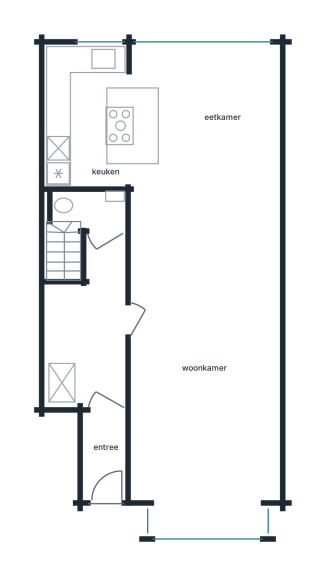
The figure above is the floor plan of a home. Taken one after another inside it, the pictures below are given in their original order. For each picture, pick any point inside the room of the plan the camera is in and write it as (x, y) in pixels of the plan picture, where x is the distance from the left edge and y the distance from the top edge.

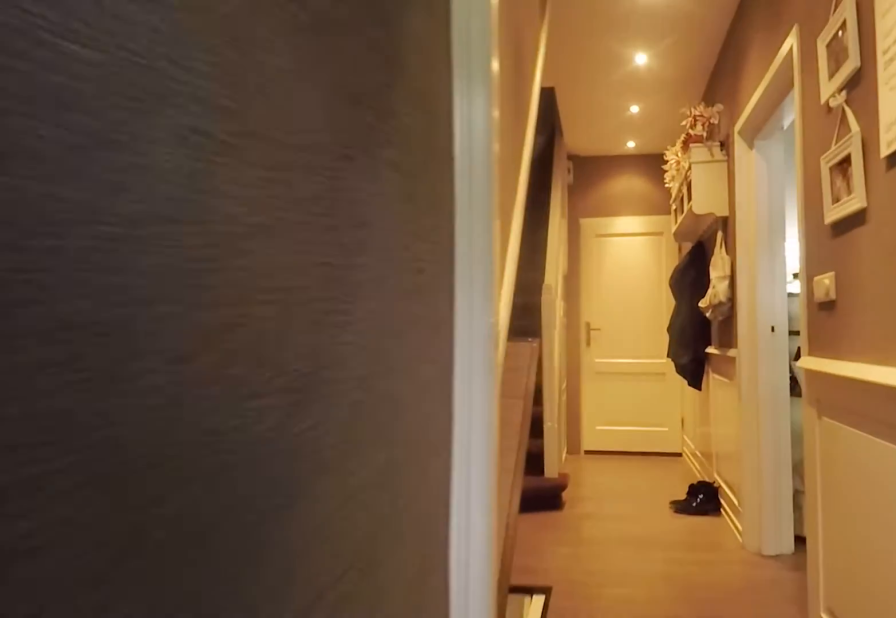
(93, 359)
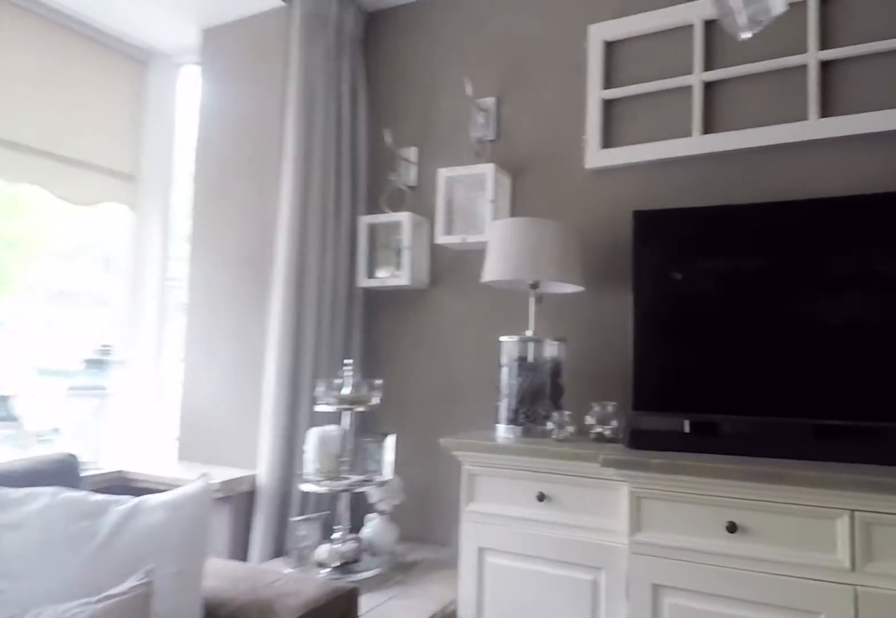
(203, 277)
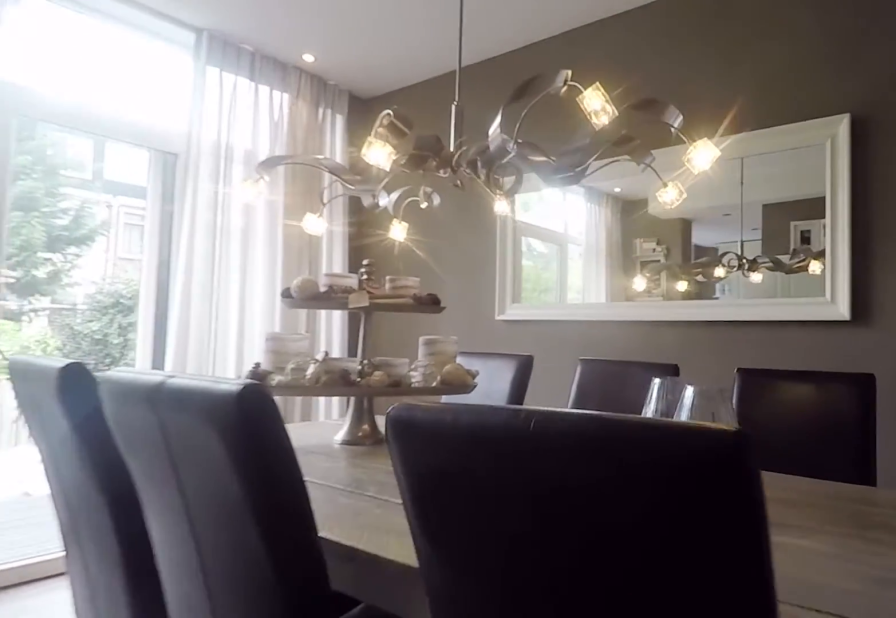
(141, 98)
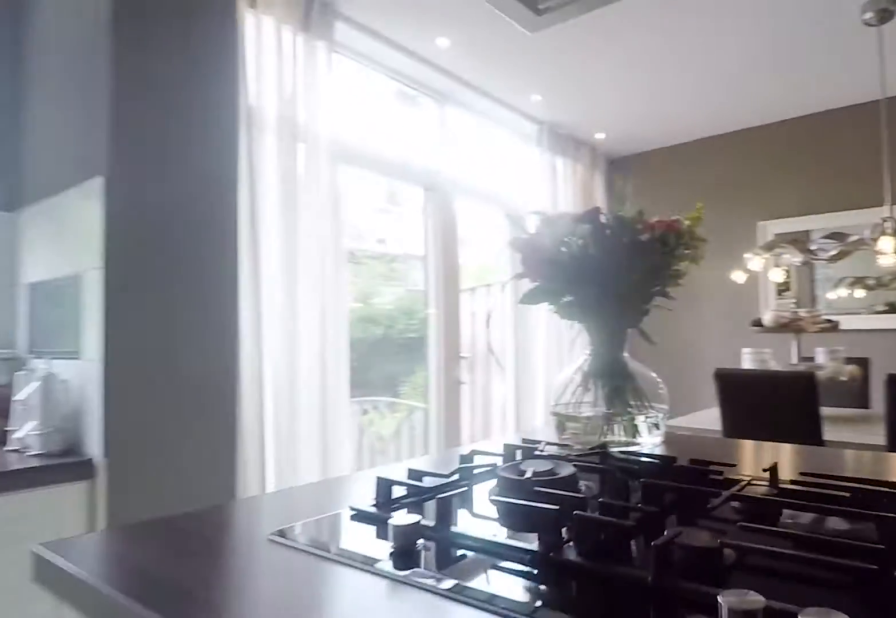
(141, 98)
